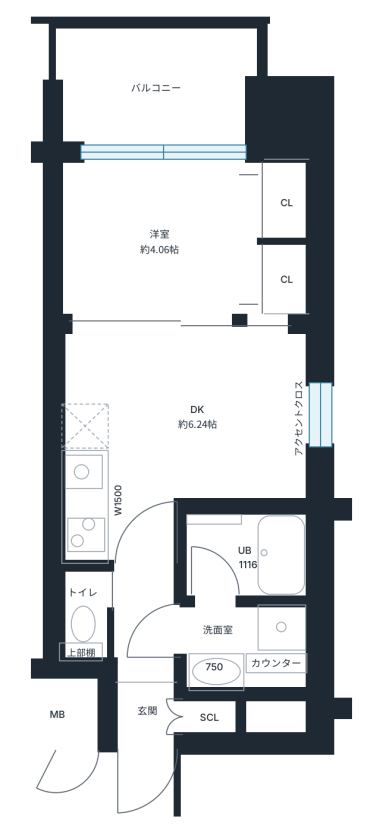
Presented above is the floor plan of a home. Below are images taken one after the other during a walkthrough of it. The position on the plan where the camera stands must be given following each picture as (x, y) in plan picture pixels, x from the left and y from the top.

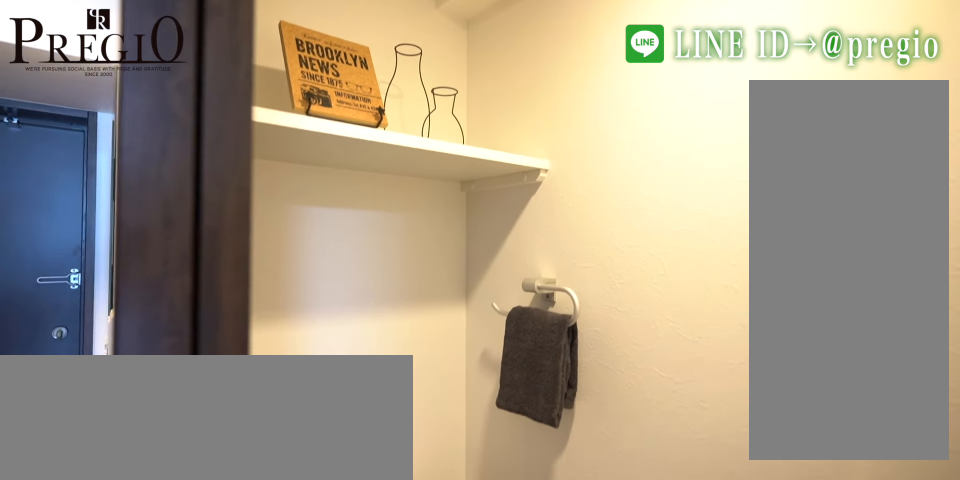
(82, 603)
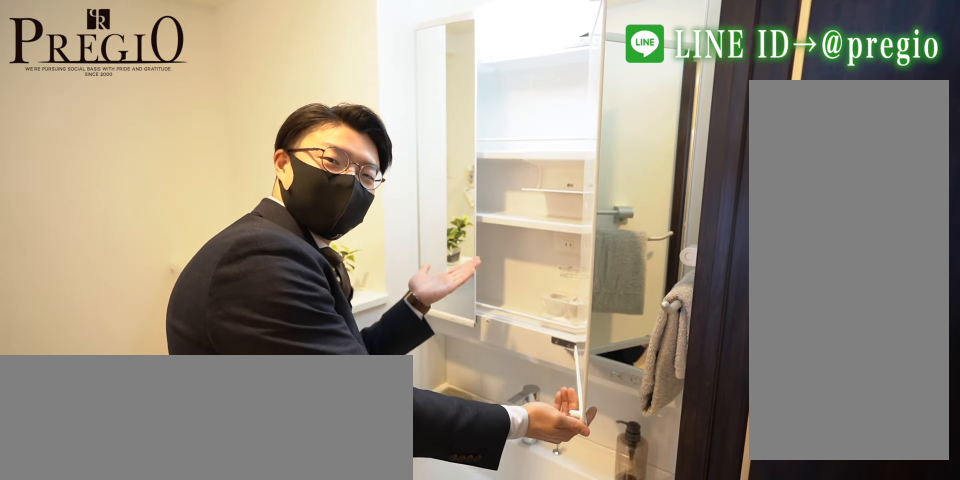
(217, 629)
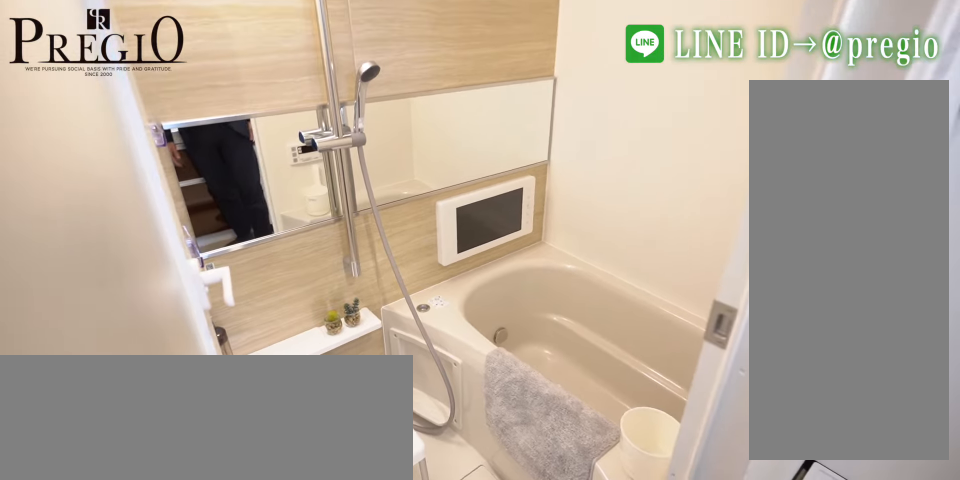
(242, 562)
